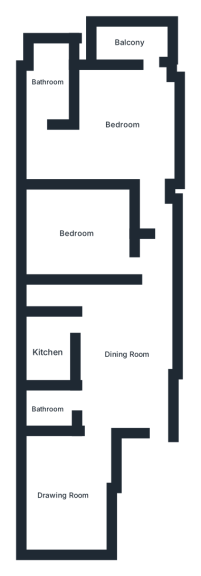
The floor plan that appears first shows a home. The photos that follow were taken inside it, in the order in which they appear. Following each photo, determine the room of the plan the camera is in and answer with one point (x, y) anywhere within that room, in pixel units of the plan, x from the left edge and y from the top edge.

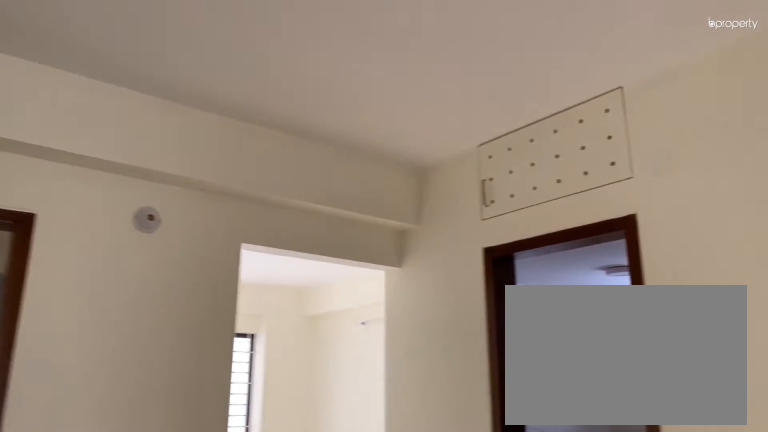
(126, 349)
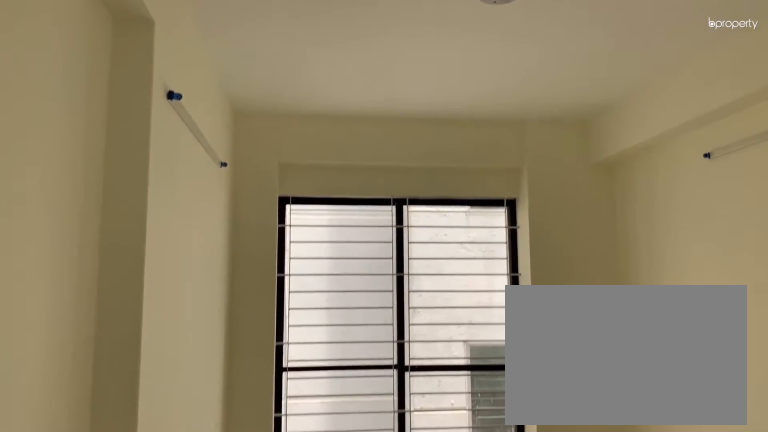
(63, 495)
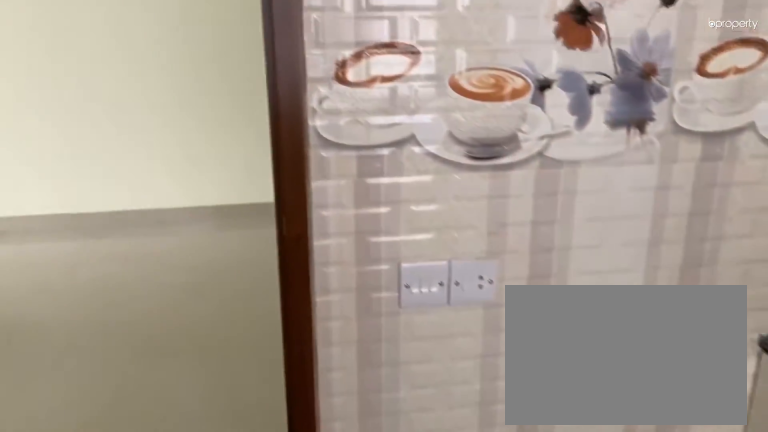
(48, 349)
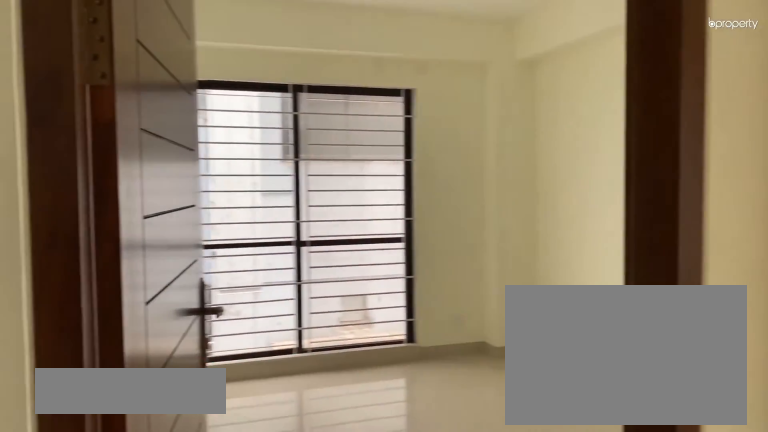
(76, 233)
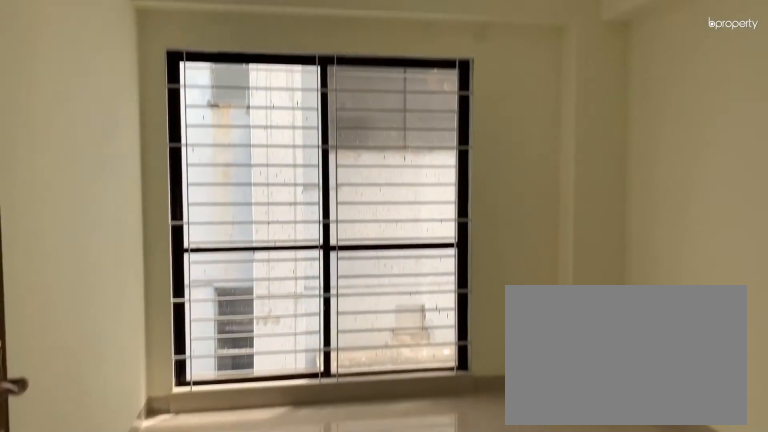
(76, 233)
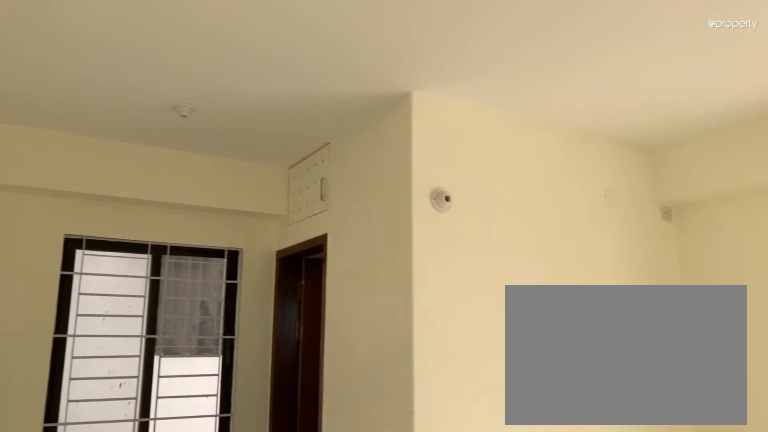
(119, 121)
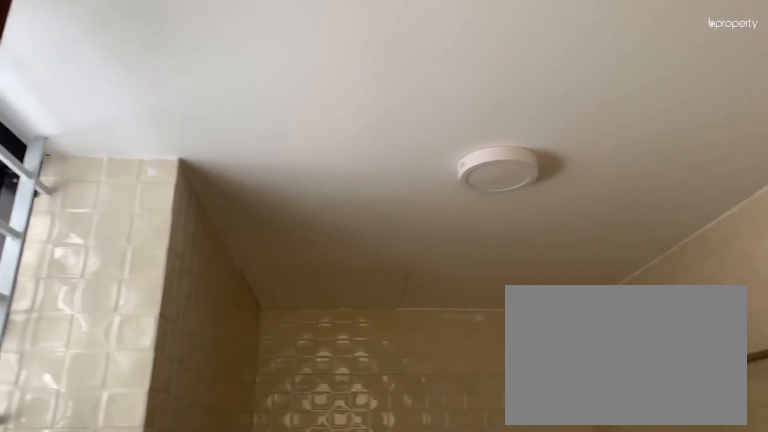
(46, 81)
